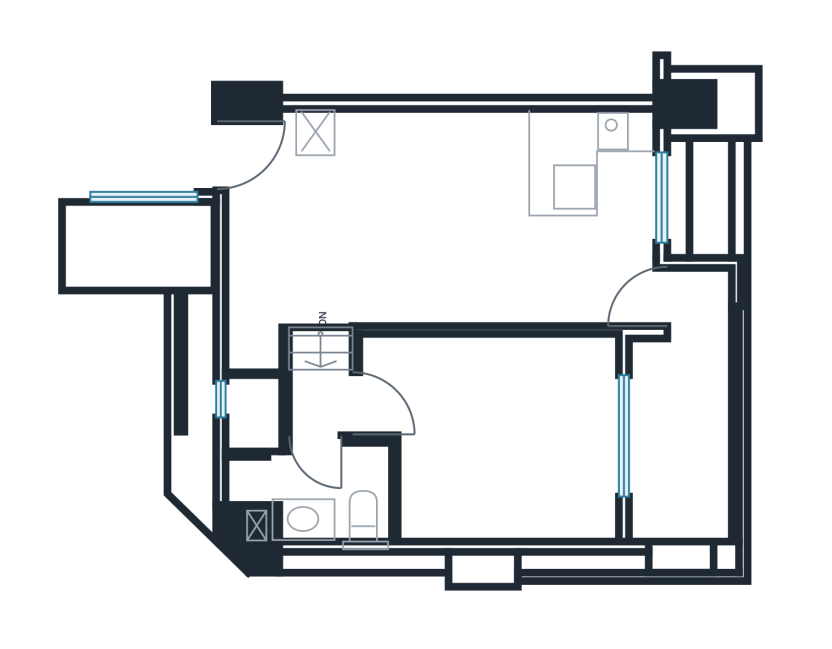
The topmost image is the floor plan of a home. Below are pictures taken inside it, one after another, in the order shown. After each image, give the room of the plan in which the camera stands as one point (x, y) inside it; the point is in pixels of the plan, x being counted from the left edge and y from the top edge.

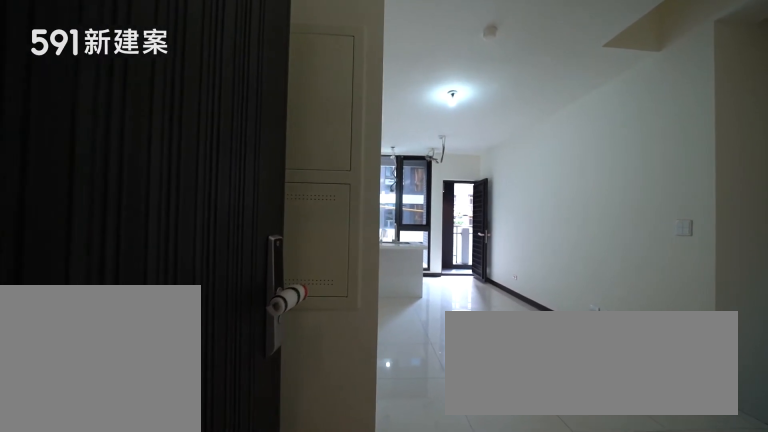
(256, 160)
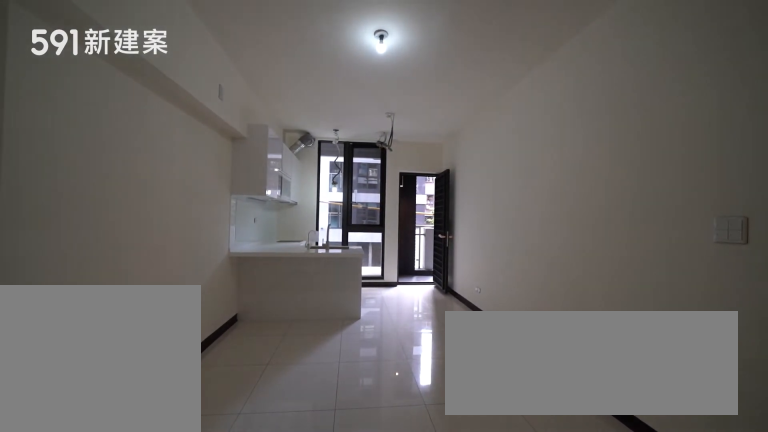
(381, 231)
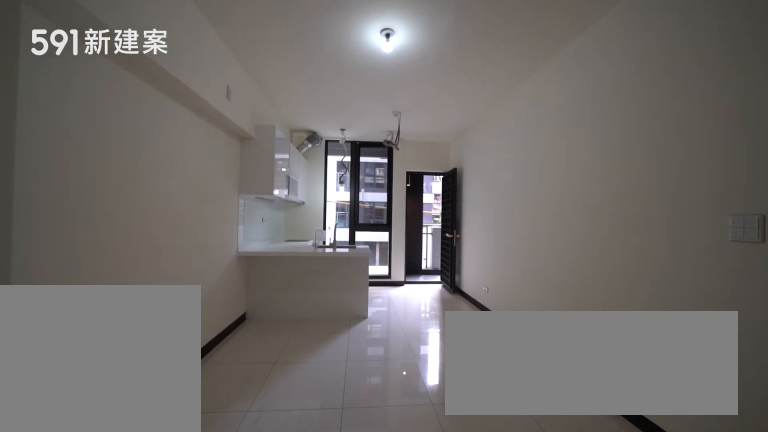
(381, 231)
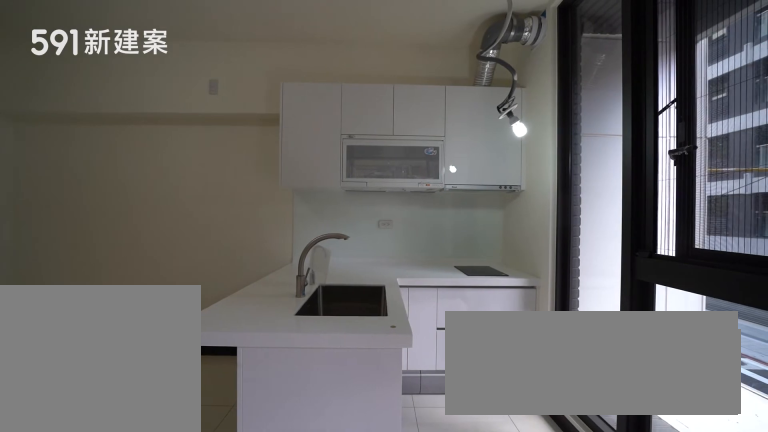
(585, 187)
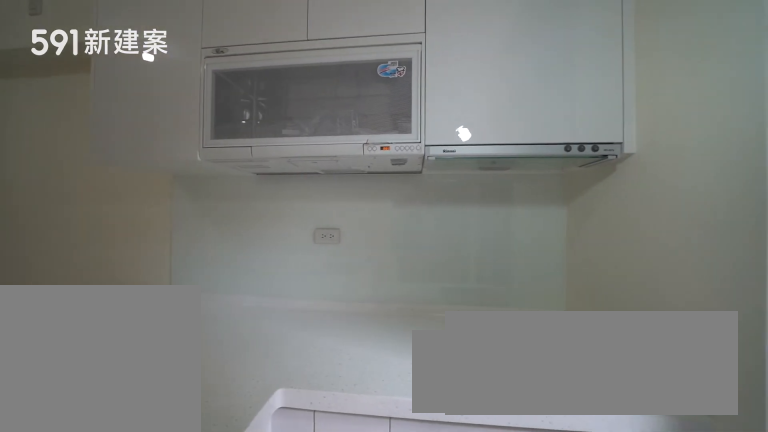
(585, 187)
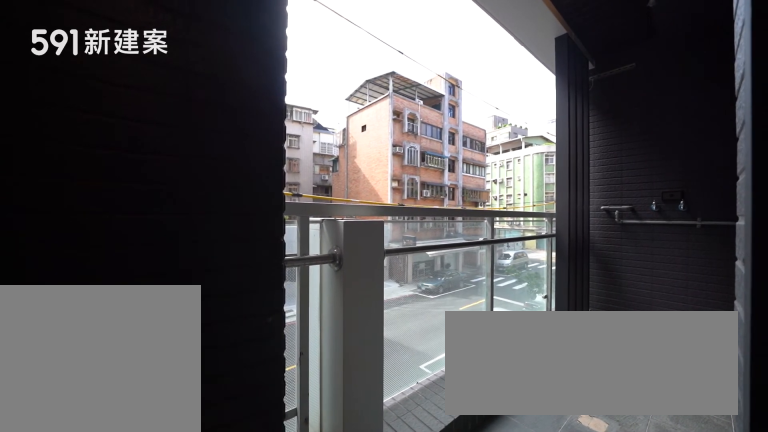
(683, 418)
